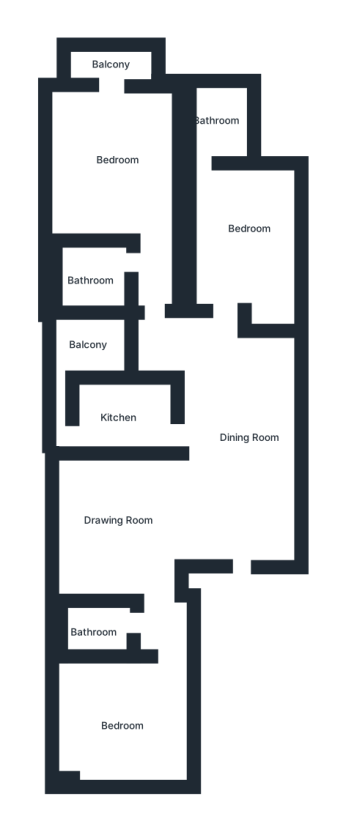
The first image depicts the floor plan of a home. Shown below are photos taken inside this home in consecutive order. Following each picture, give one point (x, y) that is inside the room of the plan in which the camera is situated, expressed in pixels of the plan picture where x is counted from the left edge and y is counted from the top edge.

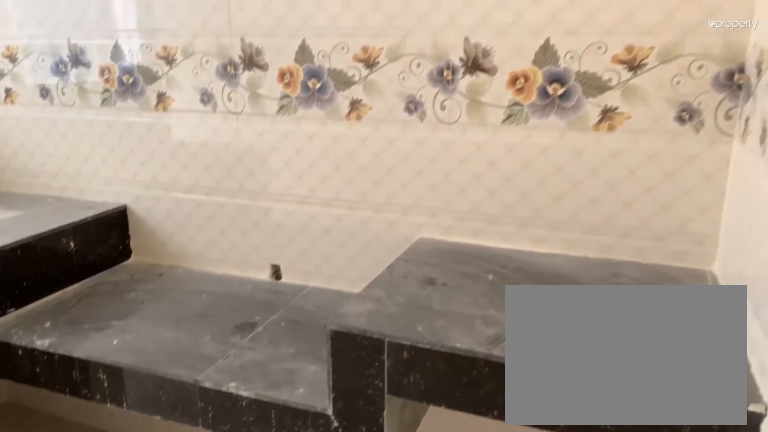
(123, 413)
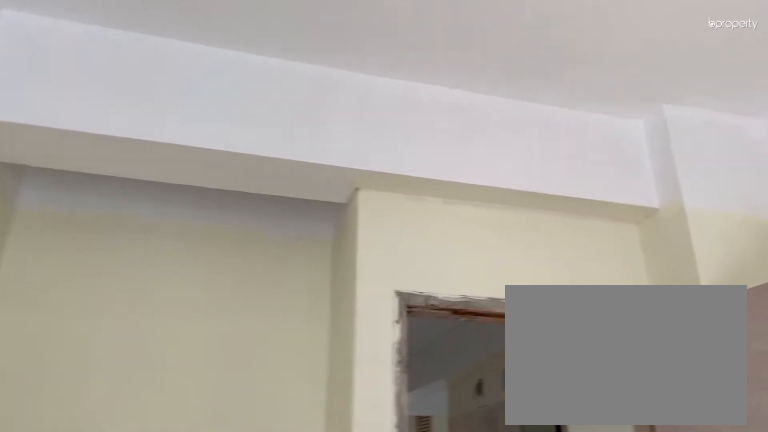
(237, 238)
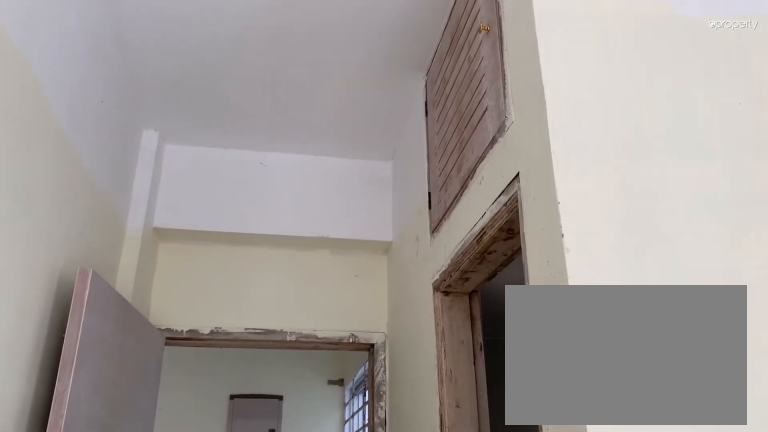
(108, 150)
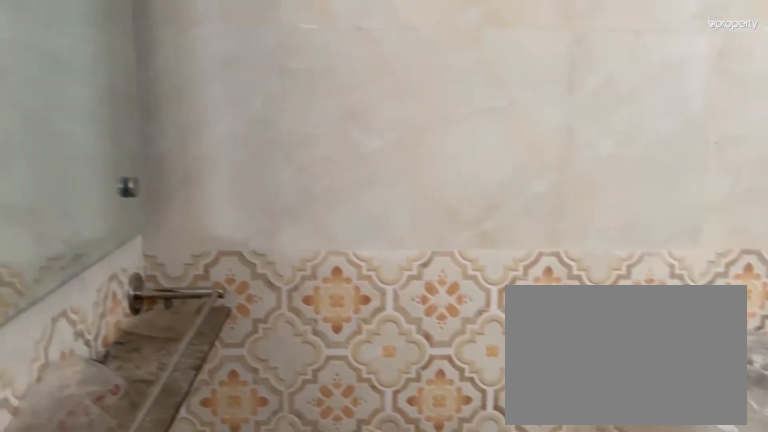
(91, 276)
